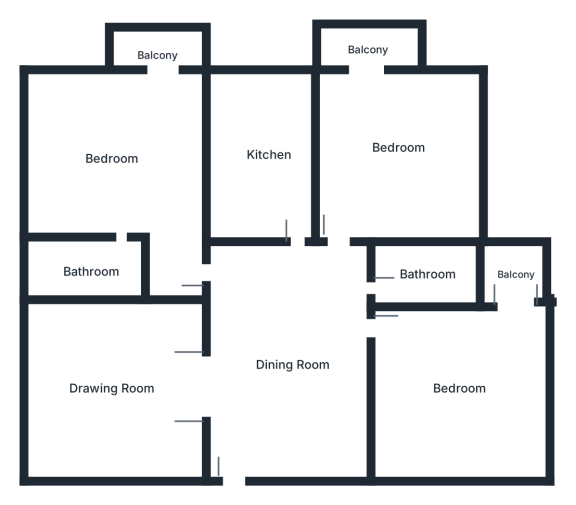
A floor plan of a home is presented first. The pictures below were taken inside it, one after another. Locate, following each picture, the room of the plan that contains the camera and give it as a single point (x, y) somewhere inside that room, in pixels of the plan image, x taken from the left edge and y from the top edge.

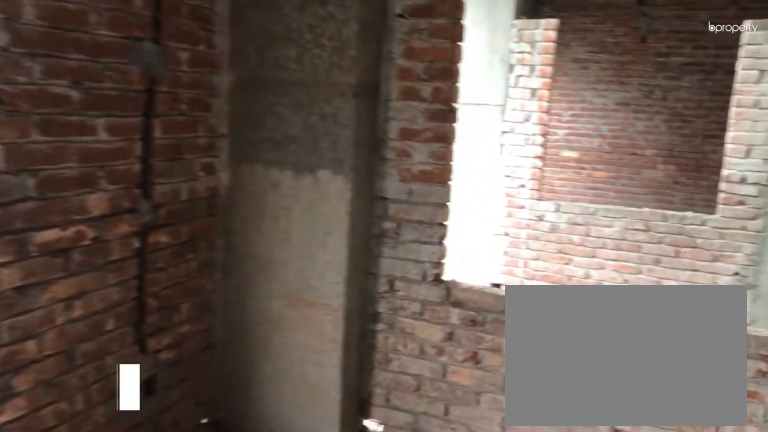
(399, 147)
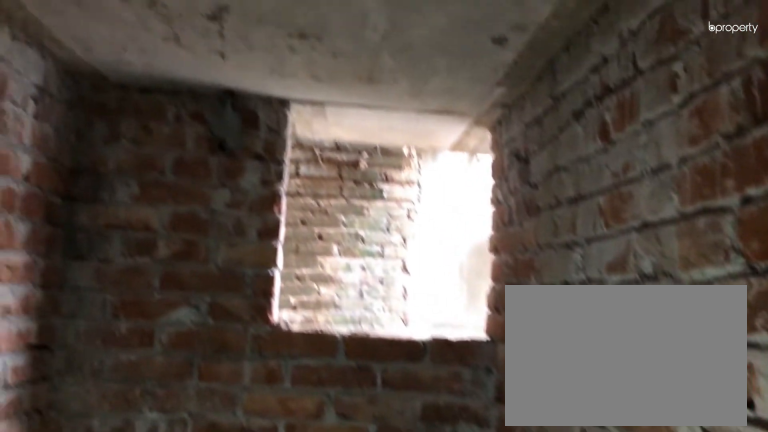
(97, 270)
